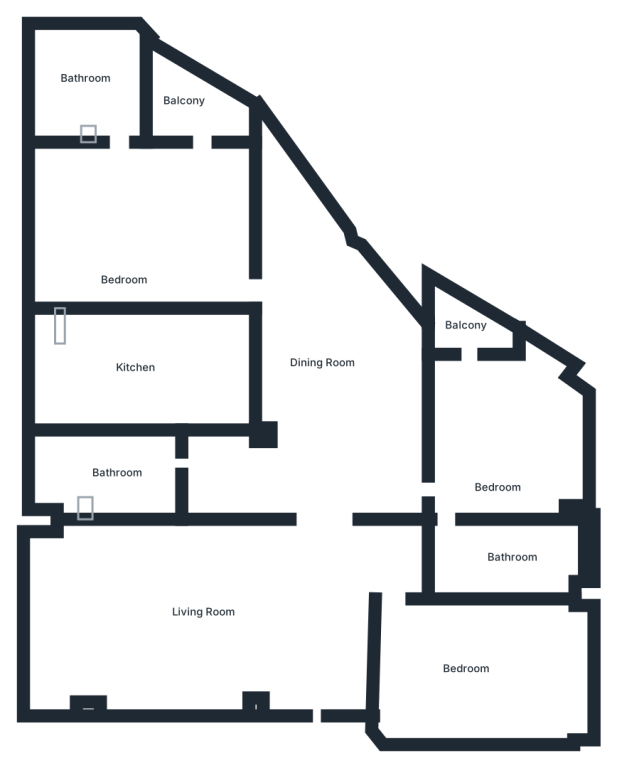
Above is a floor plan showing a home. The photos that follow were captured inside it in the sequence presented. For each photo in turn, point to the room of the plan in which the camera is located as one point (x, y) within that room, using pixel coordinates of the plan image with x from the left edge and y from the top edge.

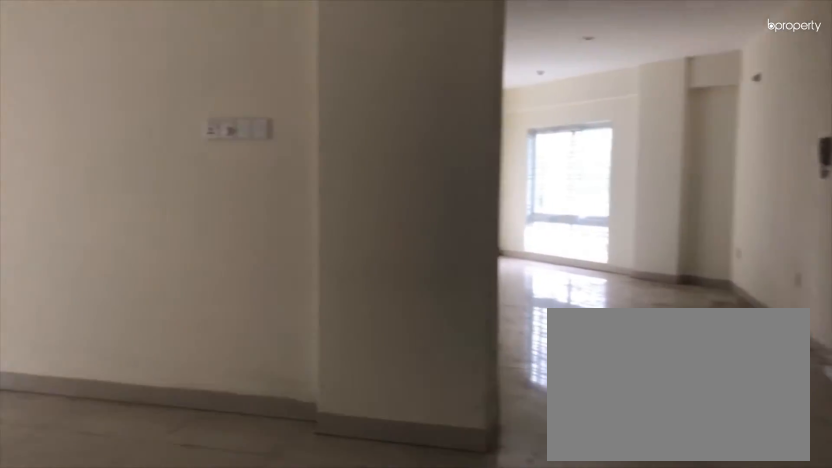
(204, 605)
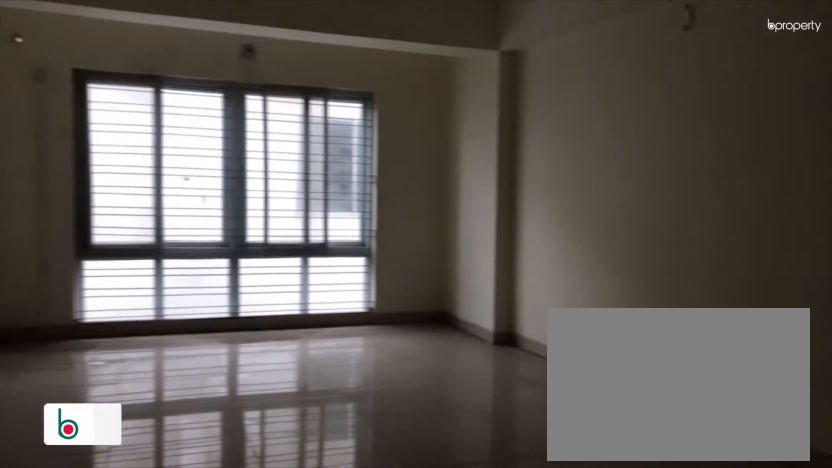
(204, 605)
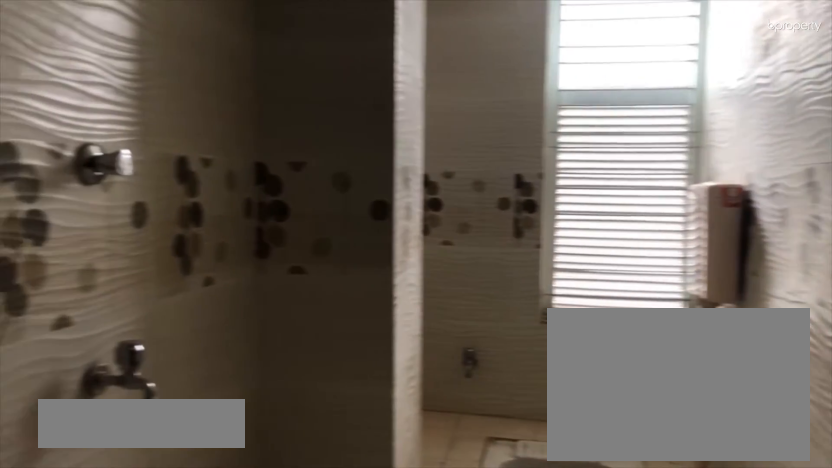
(130, 476)
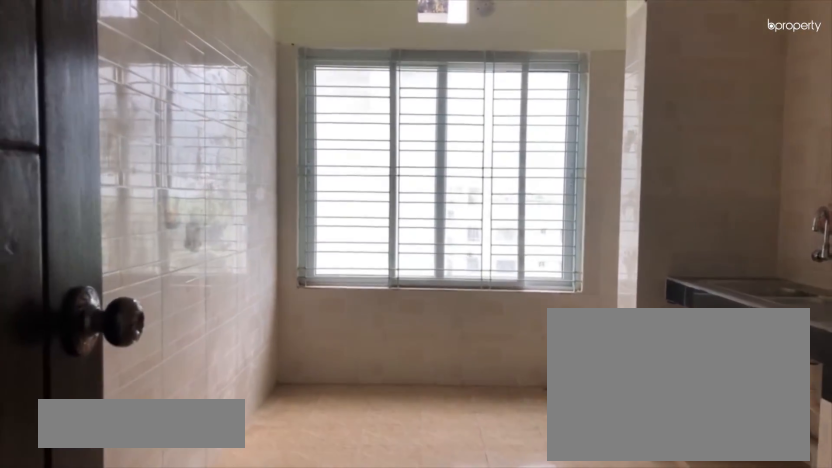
(133, 372)
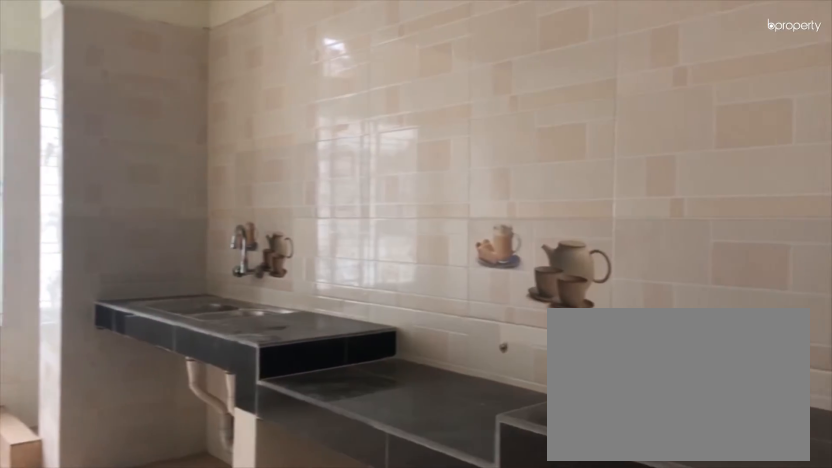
(133, 372)
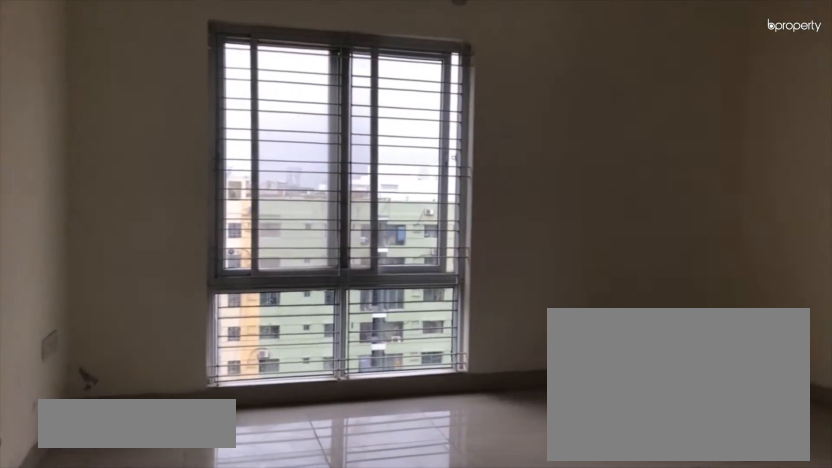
(125, 244)
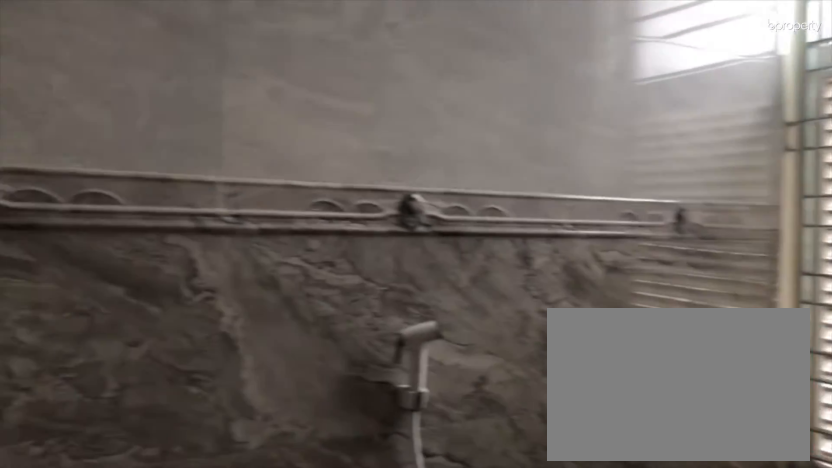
(87, 86)
